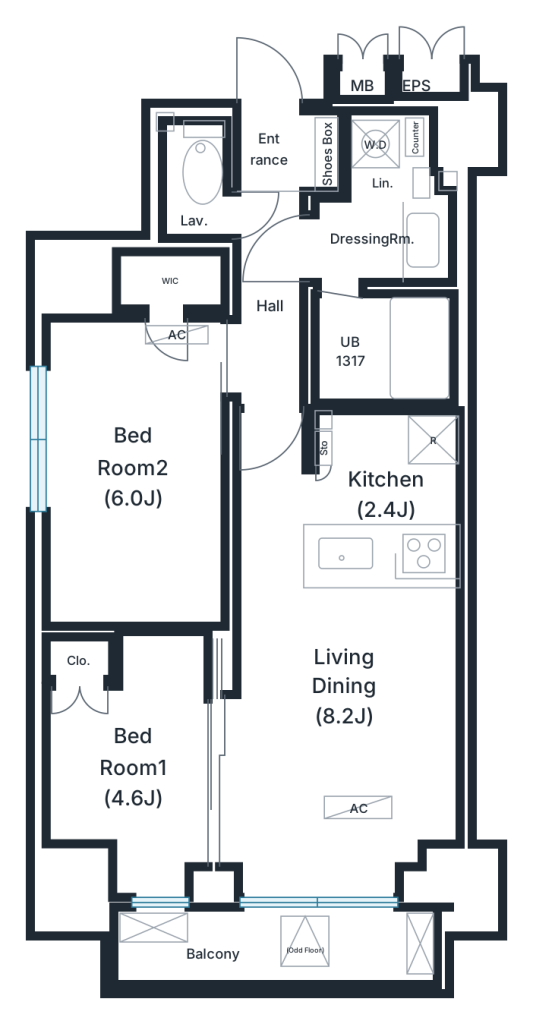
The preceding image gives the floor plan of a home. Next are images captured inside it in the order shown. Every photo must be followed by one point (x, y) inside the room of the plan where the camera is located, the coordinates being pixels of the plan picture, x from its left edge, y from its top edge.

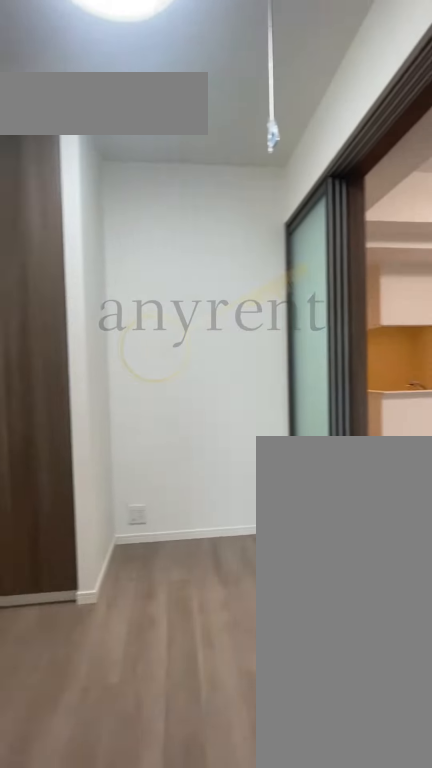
(140, 762)
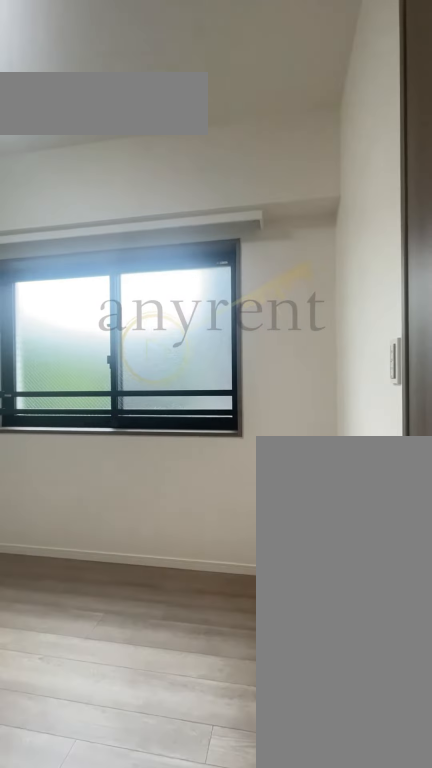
(135, 477)
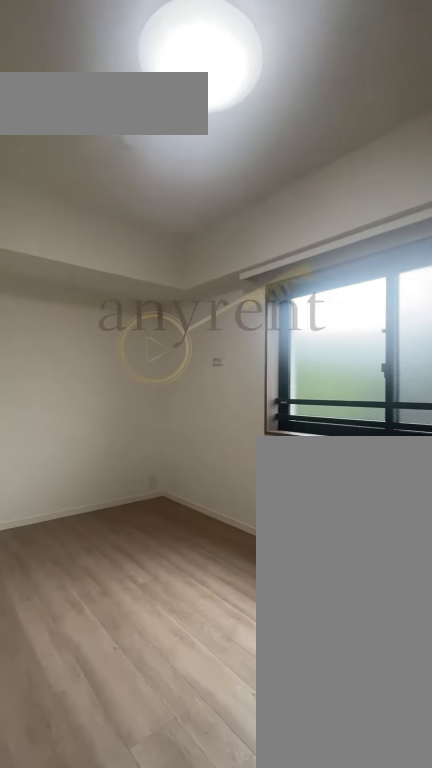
(135, 477)
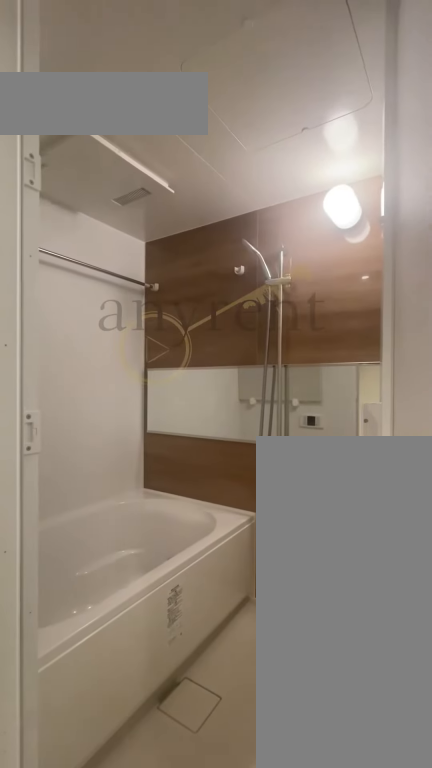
(353, 345)
